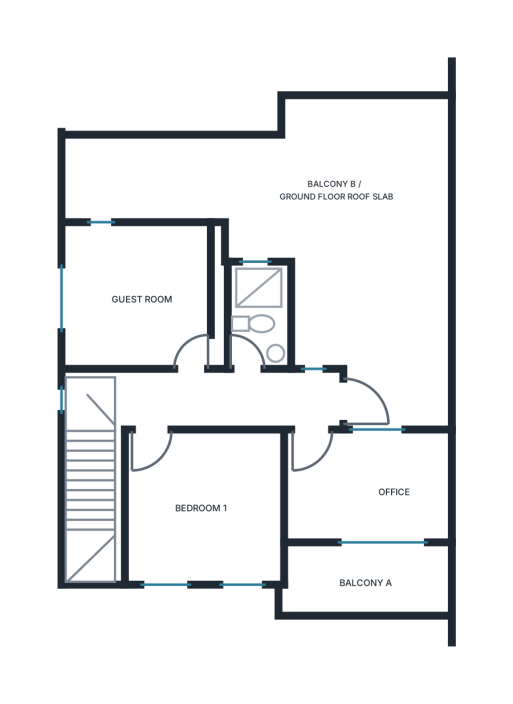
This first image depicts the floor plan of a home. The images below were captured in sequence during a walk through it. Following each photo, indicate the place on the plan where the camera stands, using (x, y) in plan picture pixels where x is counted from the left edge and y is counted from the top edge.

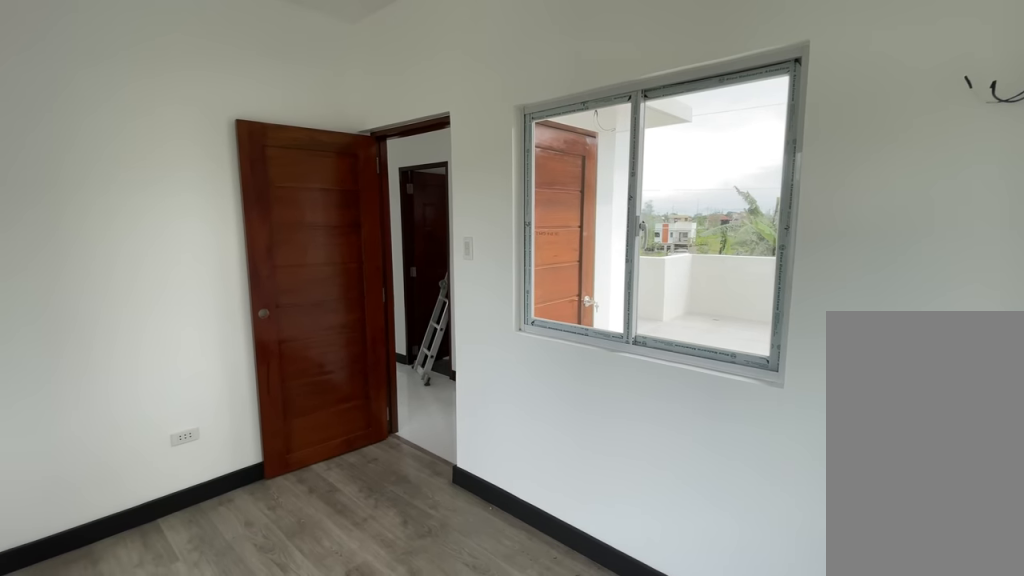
(431, 483)
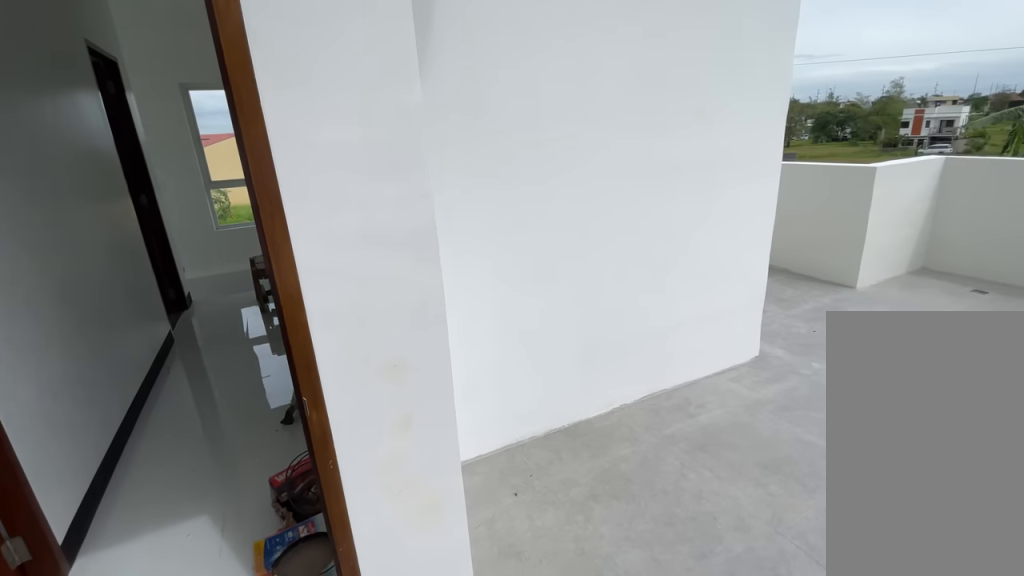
(410, 359)
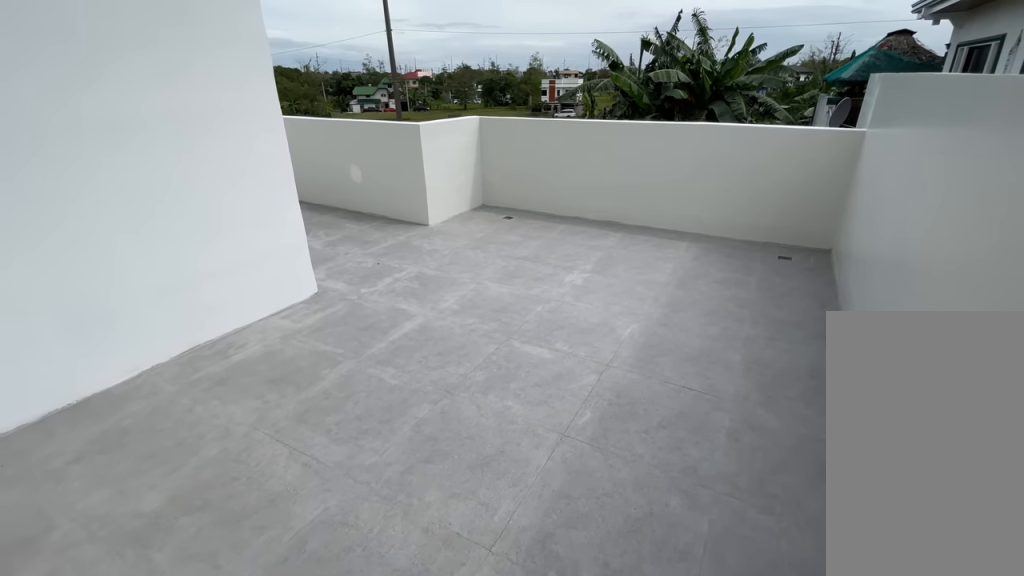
(410, 359)
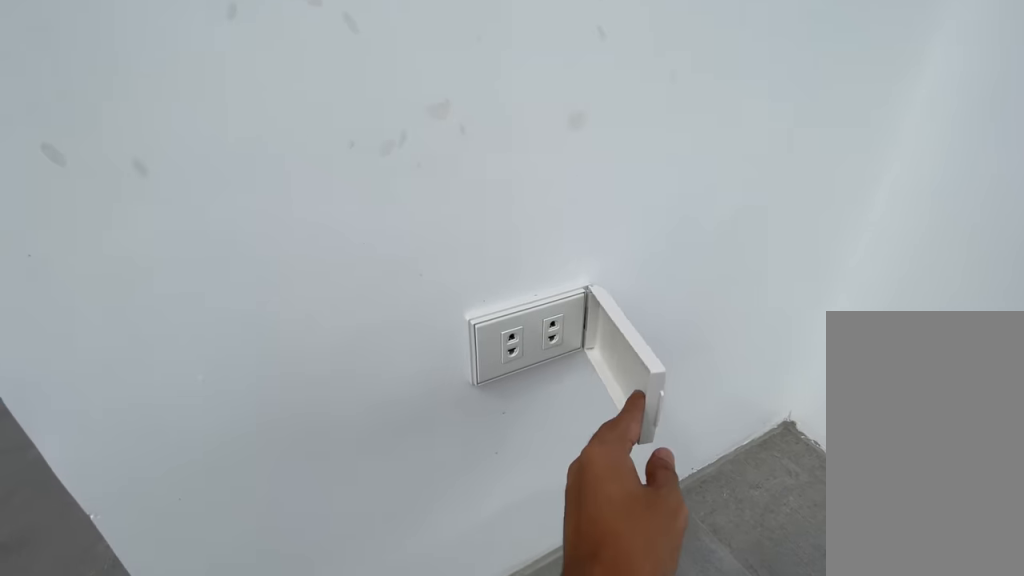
(340, 337)
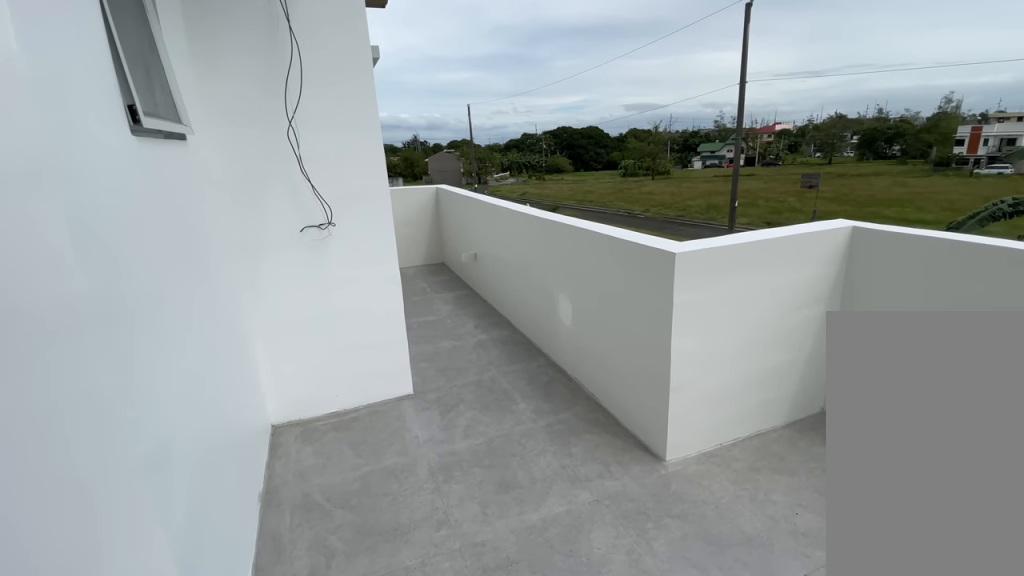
(341, 335)
